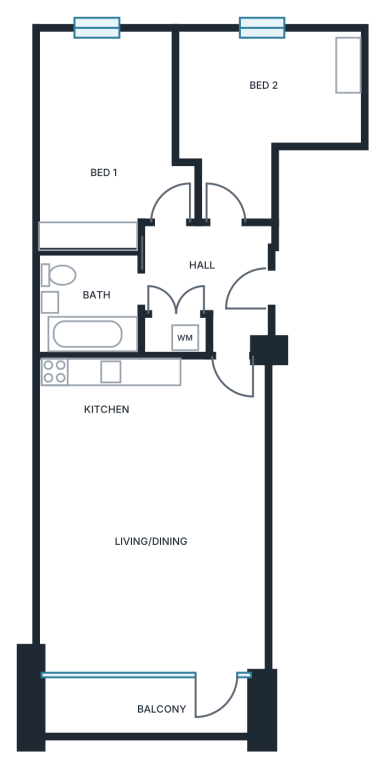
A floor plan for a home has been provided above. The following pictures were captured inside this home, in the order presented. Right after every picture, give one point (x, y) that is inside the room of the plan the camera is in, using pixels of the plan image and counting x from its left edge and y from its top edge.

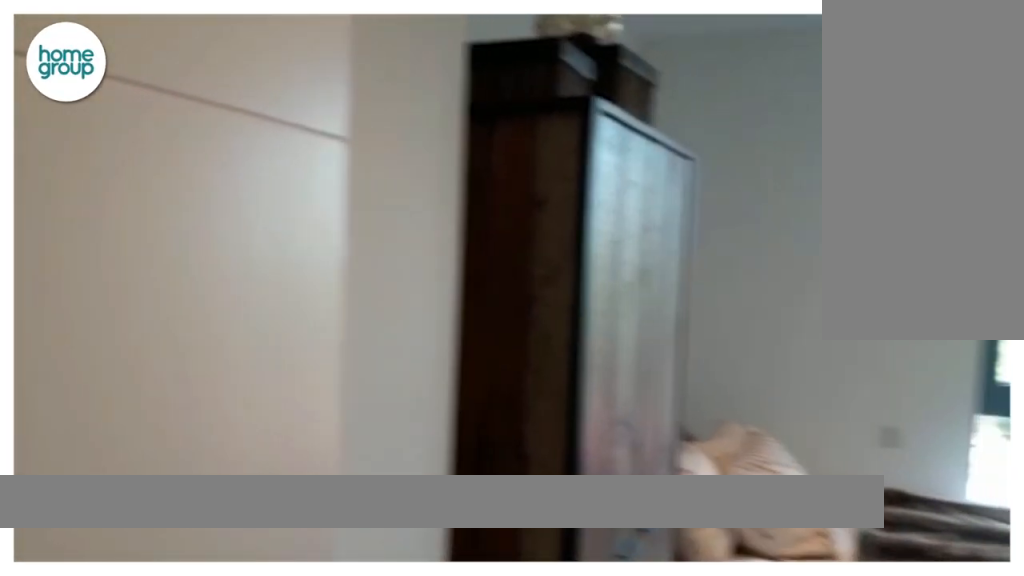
(255, 115)
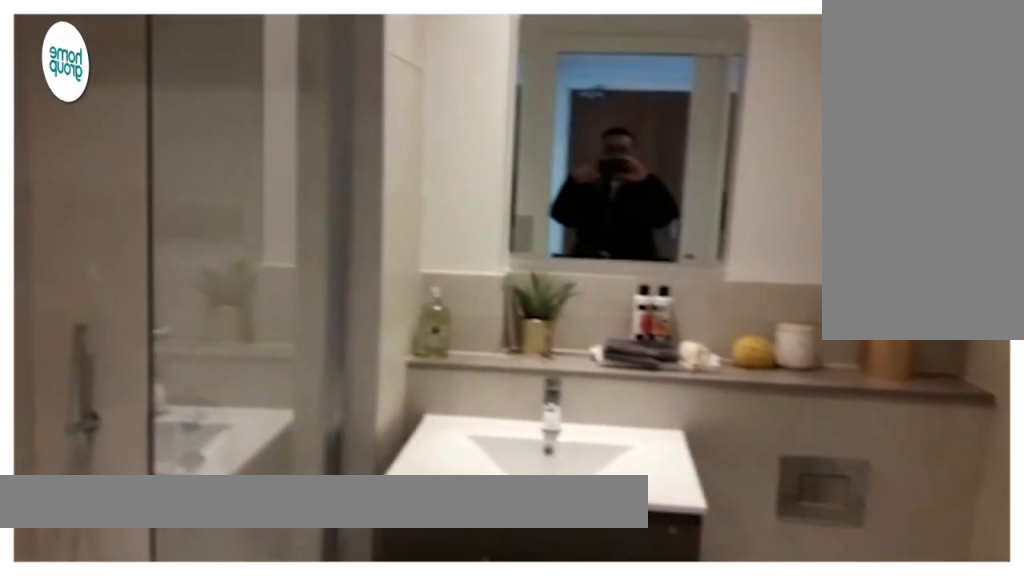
(89, 303)
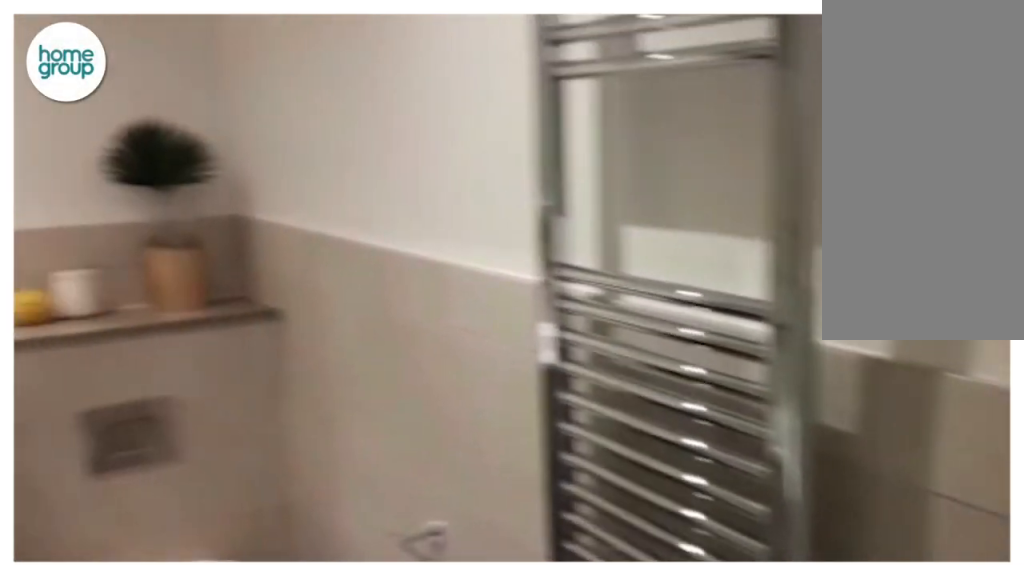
(89, 303)
